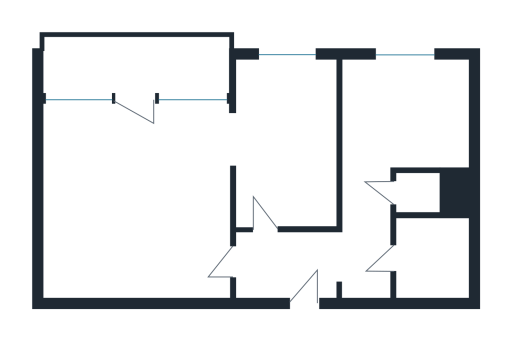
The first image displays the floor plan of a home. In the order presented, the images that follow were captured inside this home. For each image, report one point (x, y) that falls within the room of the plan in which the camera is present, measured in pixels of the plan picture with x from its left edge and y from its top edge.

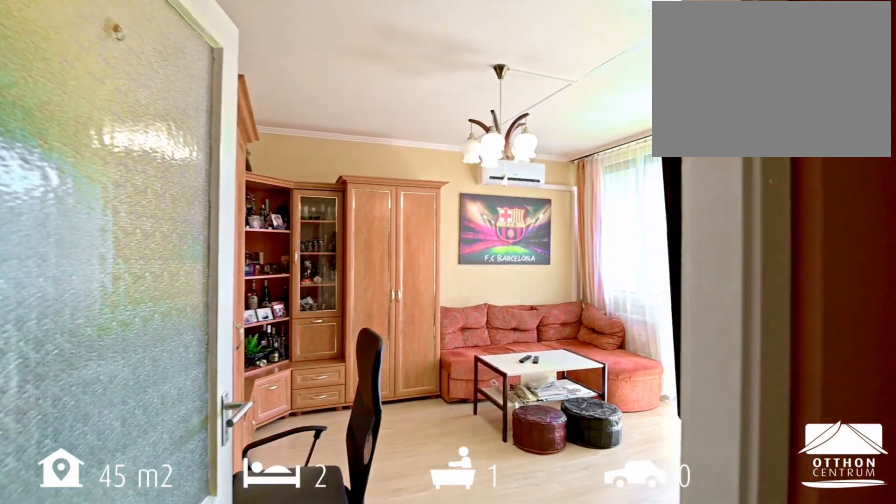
(141, 188)
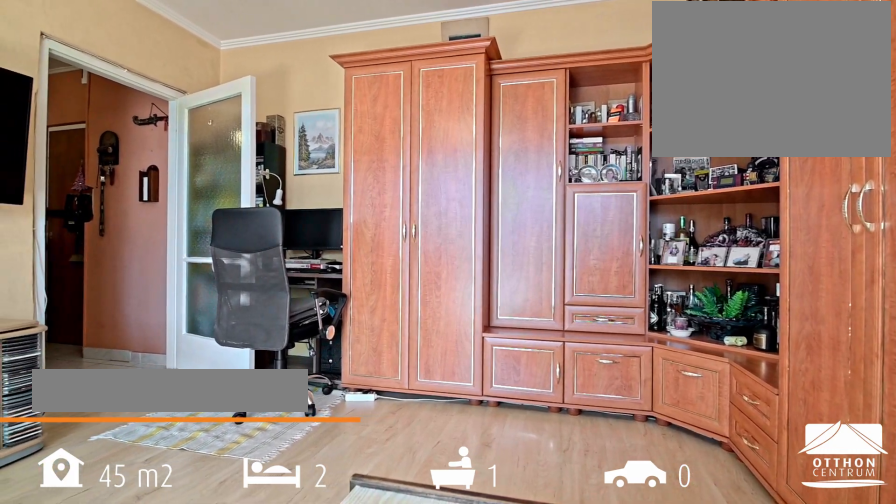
(141, 189)
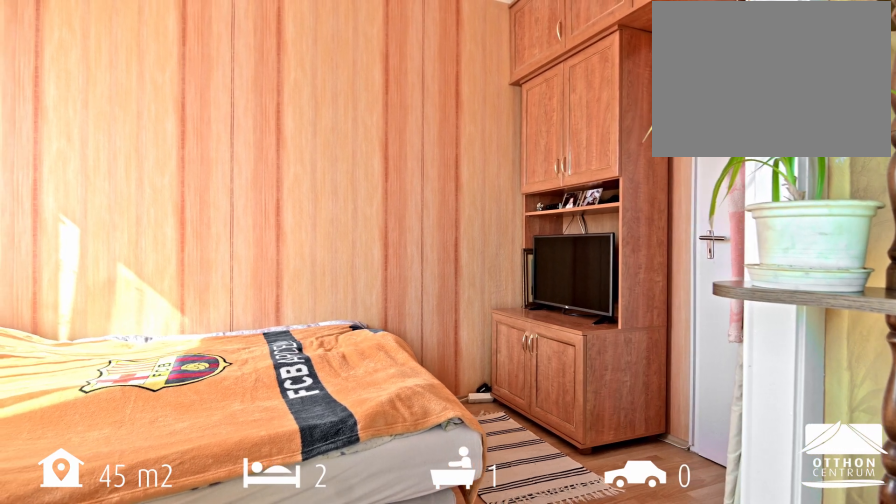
(287, 144)
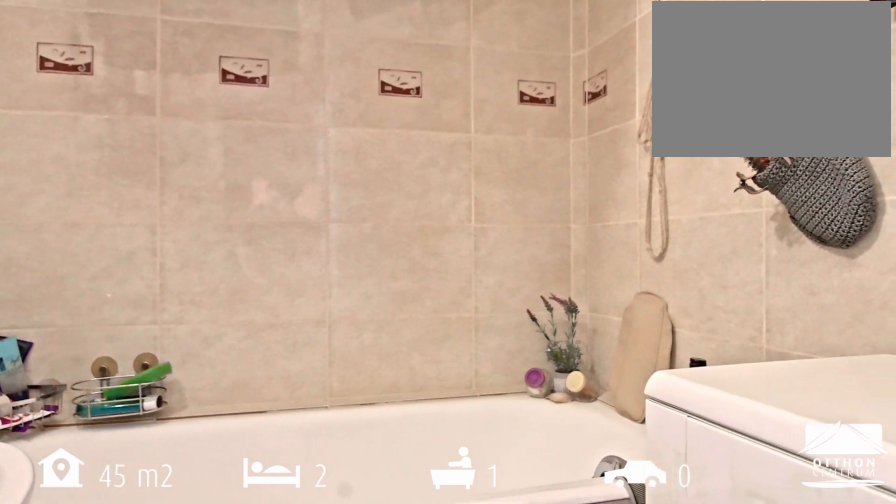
(435, 263)
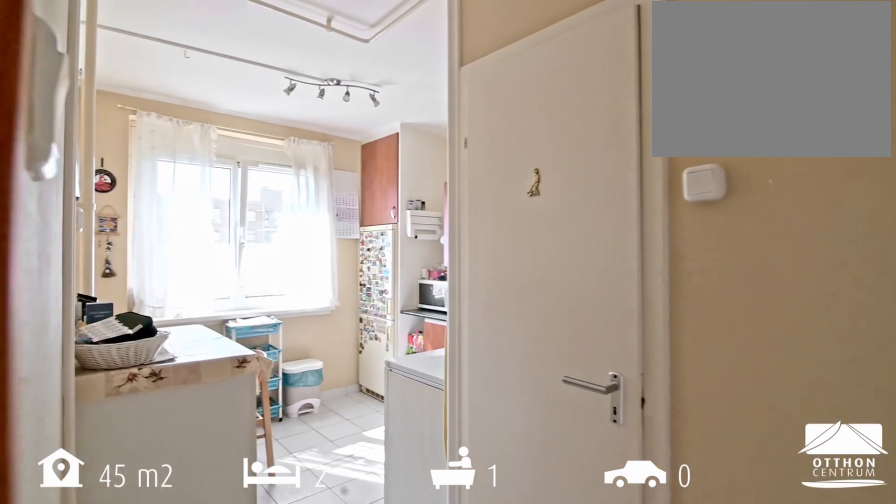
(411, 108)
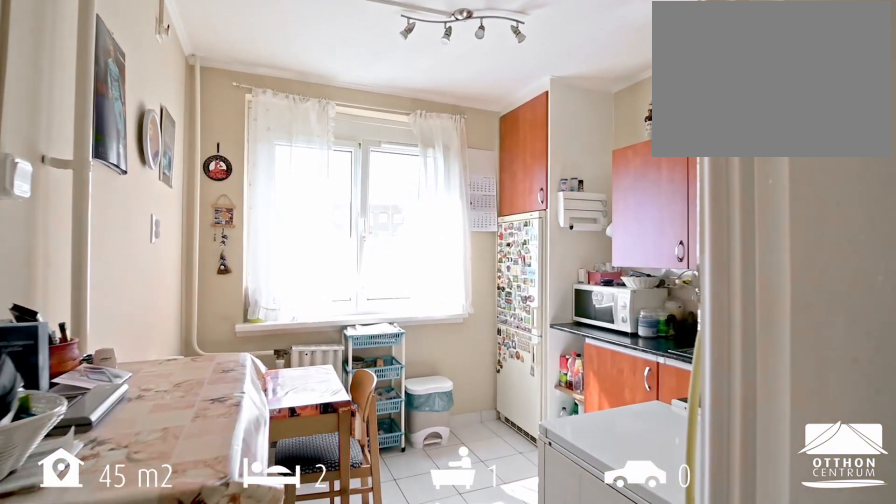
(411, 108)
